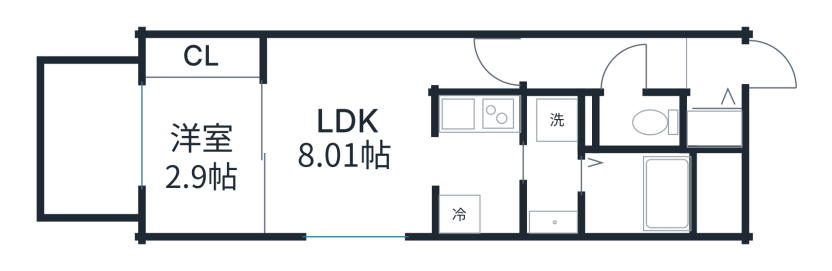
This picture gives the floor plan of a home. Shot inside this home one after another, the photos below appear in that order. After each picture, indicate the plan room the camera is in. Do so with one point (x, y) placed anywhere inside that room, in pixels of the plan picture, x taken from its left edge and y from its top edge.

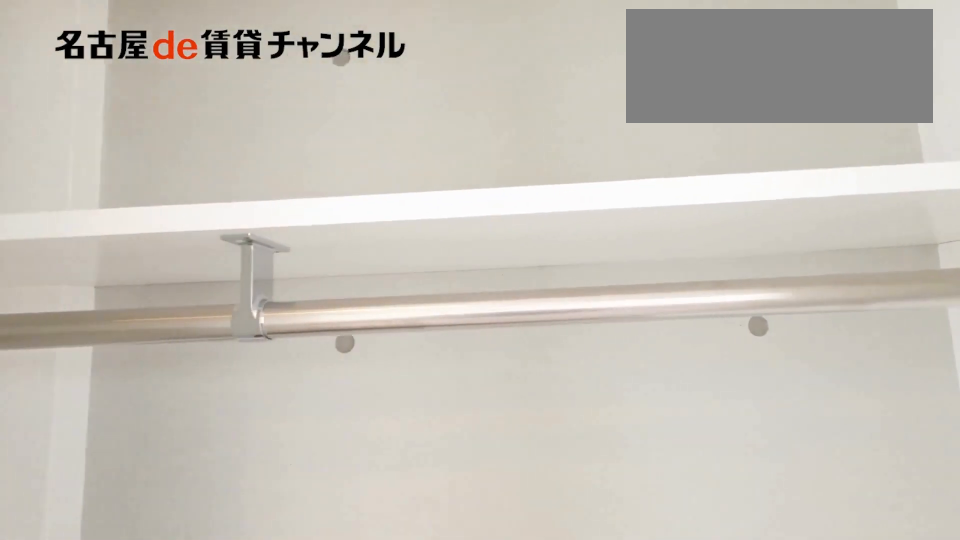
(200, 58)
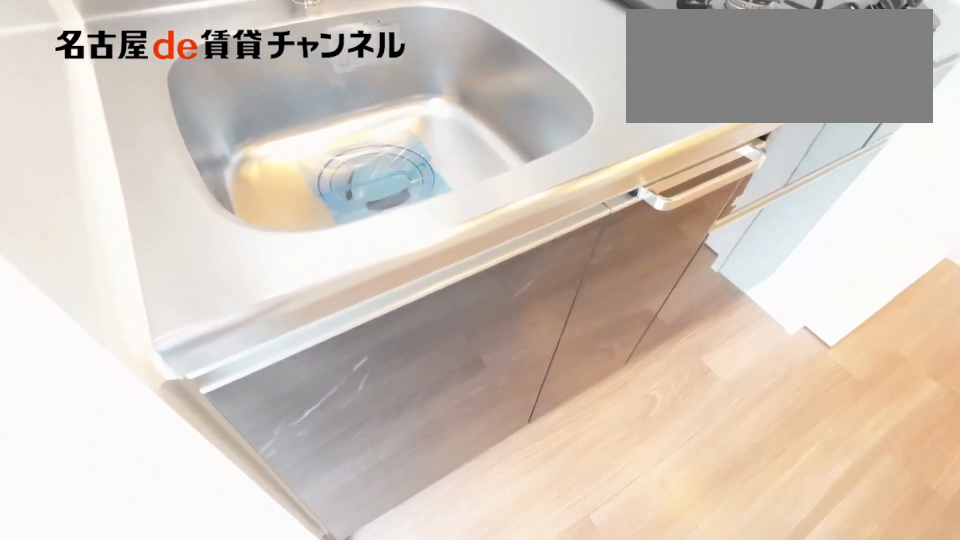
(479, 166)
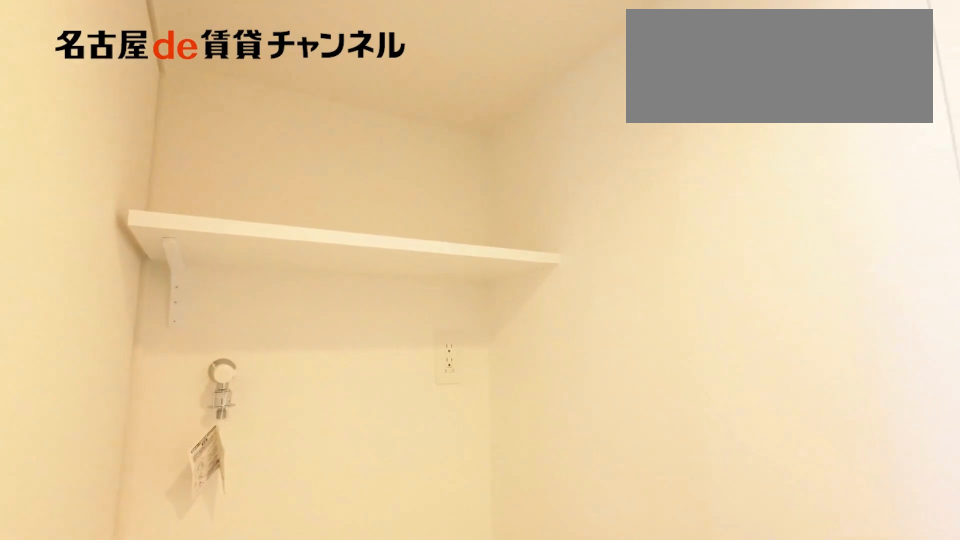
(551, 122)
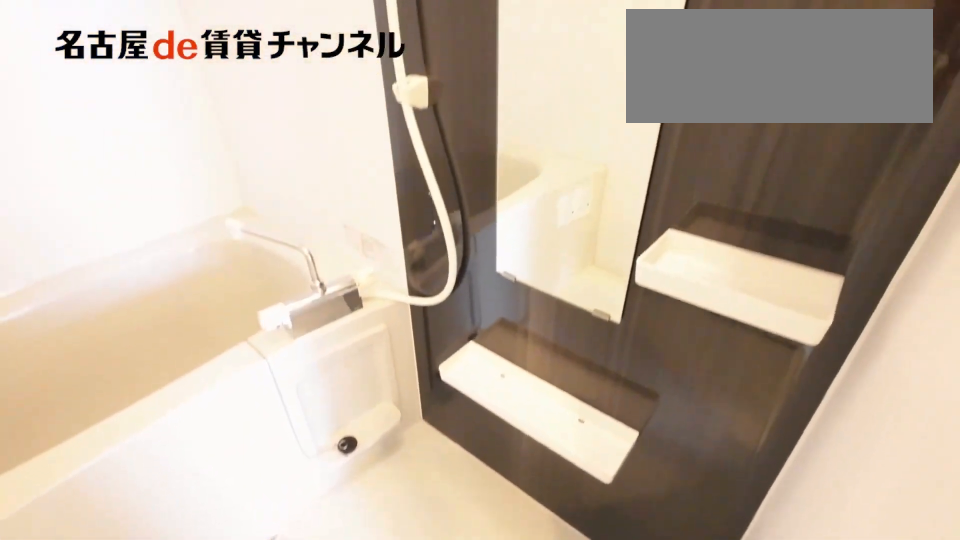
(639, 198)
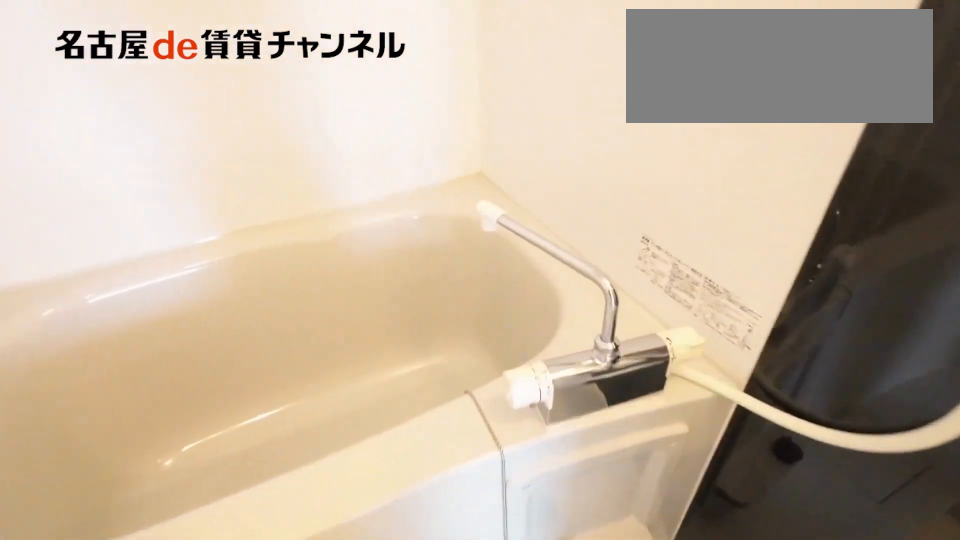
(639, 198)
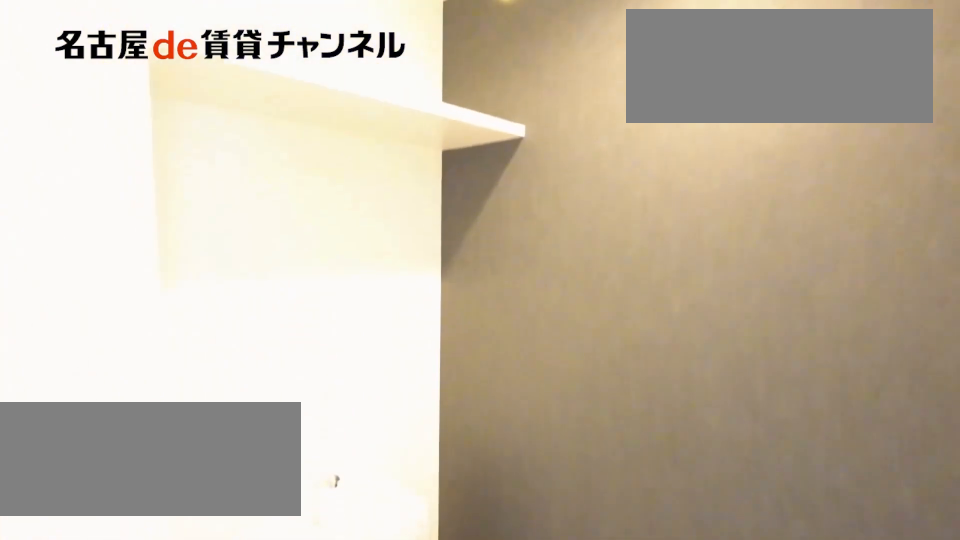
(634, 125)
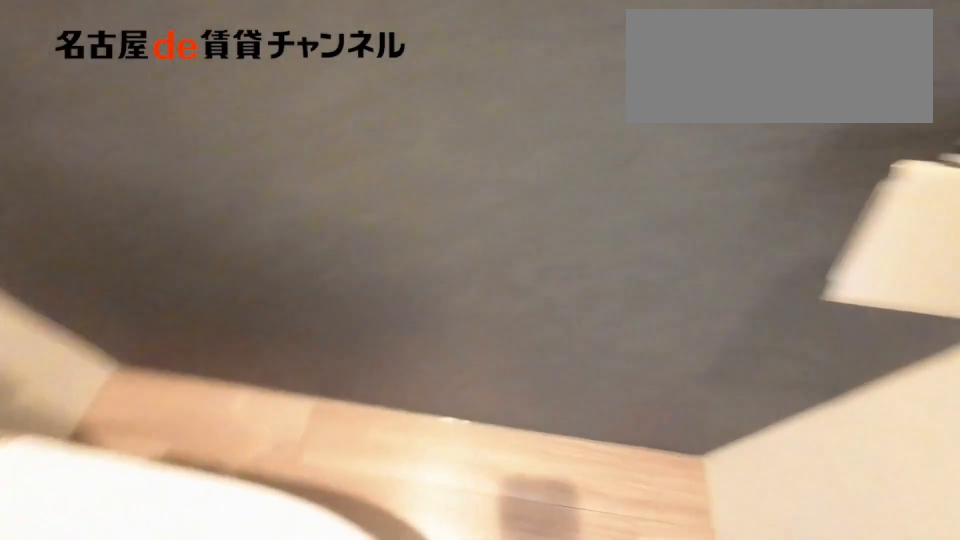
(634, 125)
